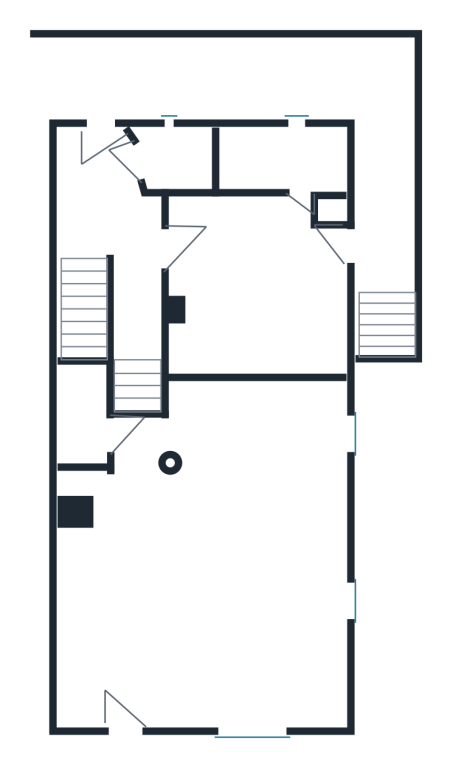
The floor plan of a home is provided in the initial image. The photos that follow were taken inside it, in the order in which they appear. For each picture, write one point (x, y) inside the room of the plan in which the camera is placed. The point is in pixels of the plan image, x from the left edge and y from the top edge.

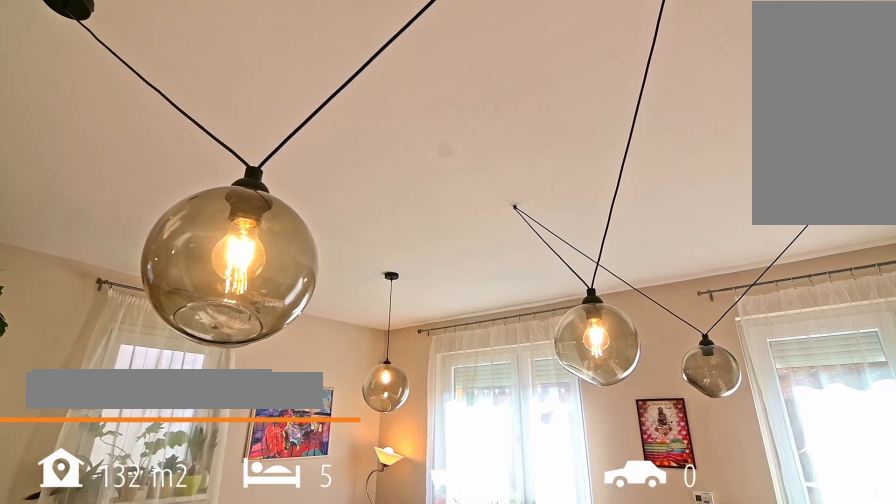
(213, 556)
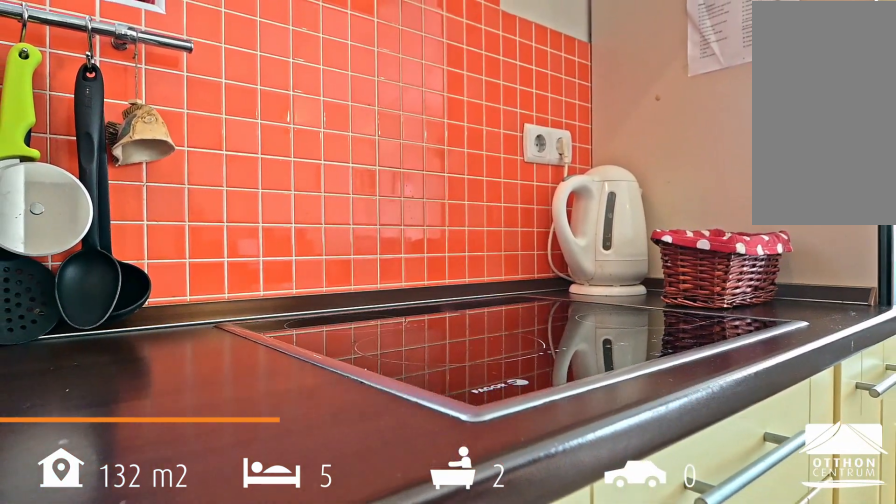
(246, 446)
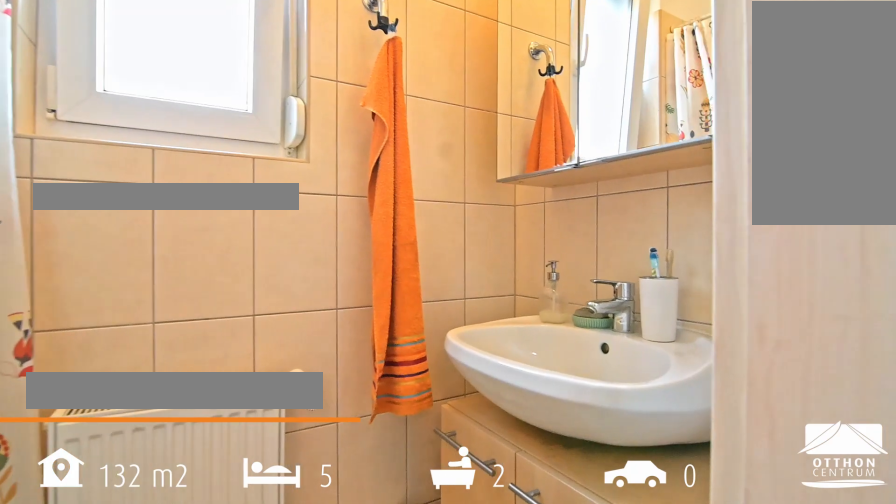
(284, 160)
